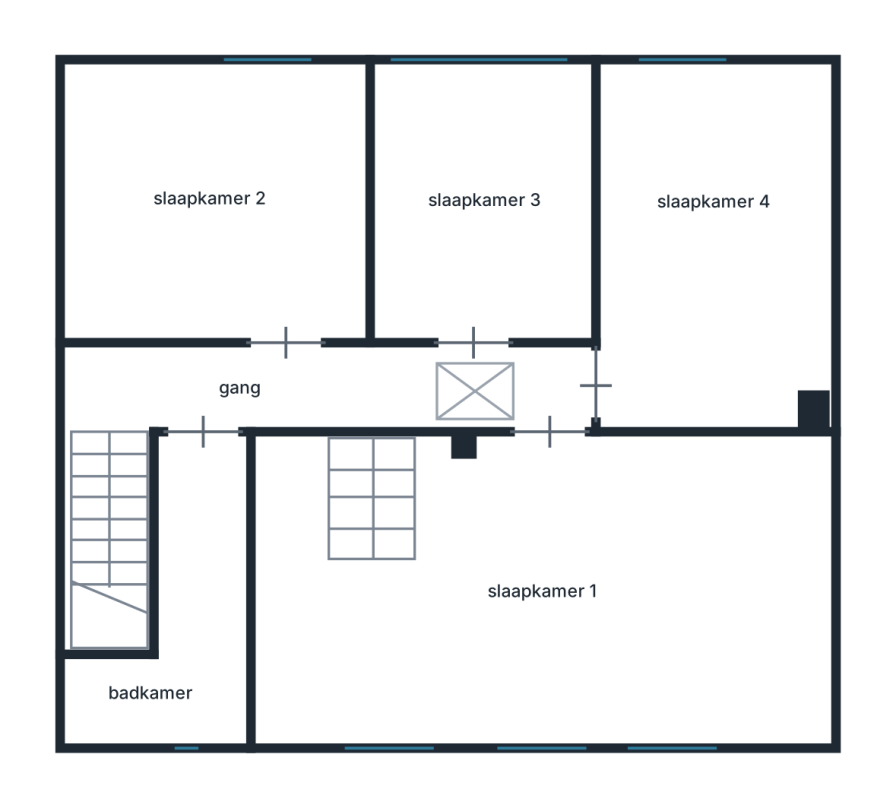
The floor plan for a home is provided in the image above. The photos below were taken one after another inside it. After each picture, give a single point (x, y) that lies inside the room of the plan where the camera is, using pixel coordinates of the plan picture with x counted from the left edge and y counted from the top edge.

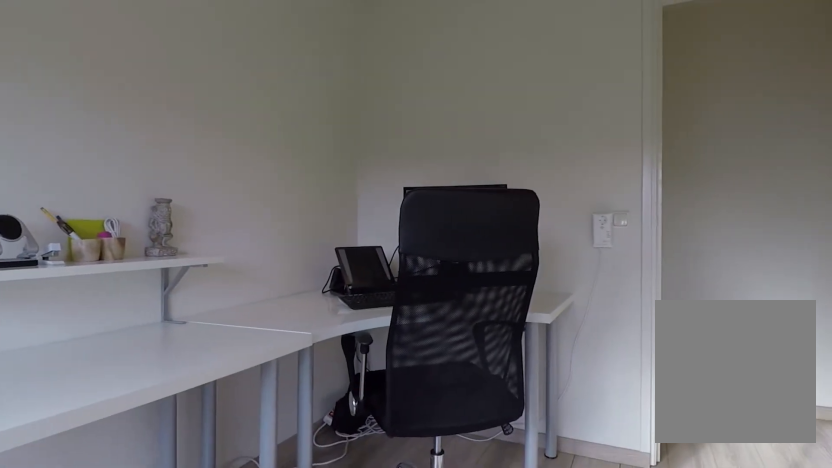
(478, 158)
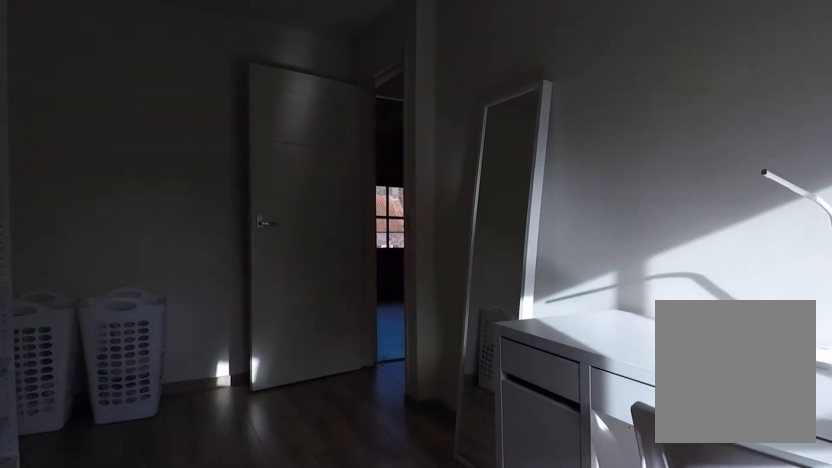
(720, 172)
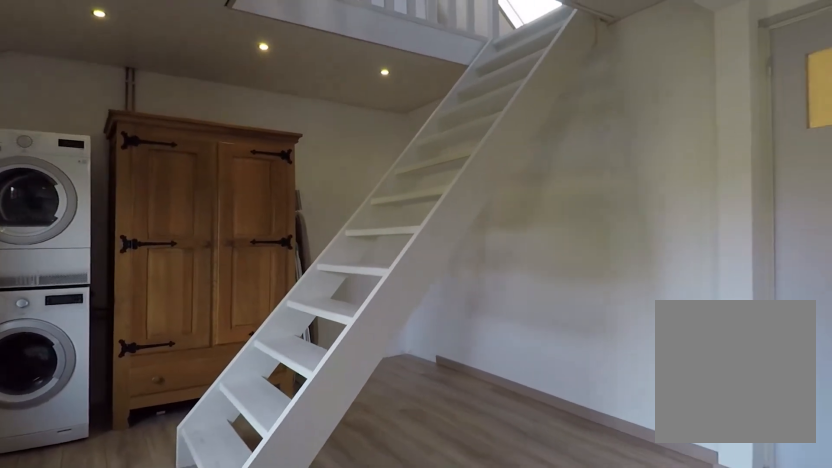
(309, 607)
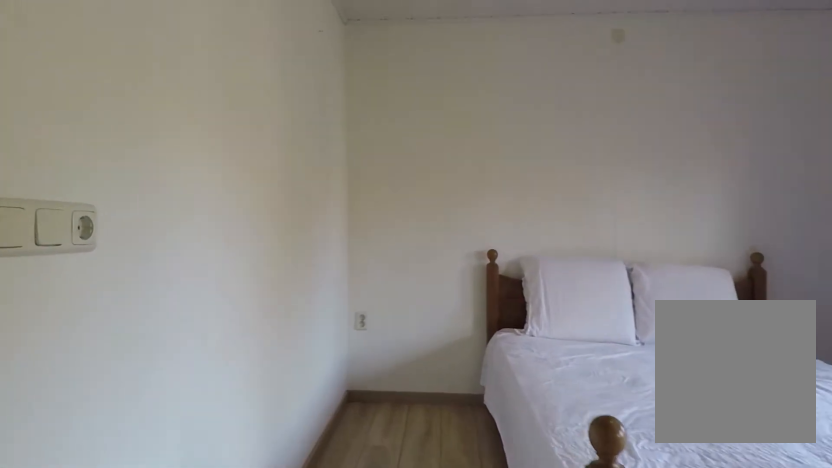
(309, 607)
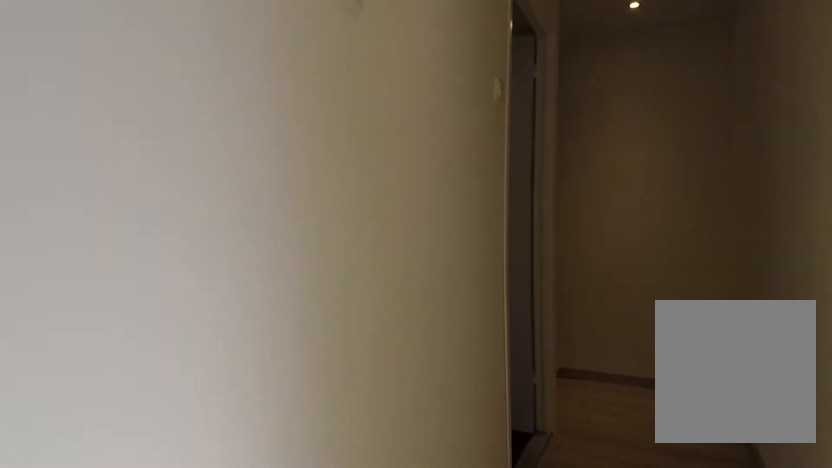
(229, 380)
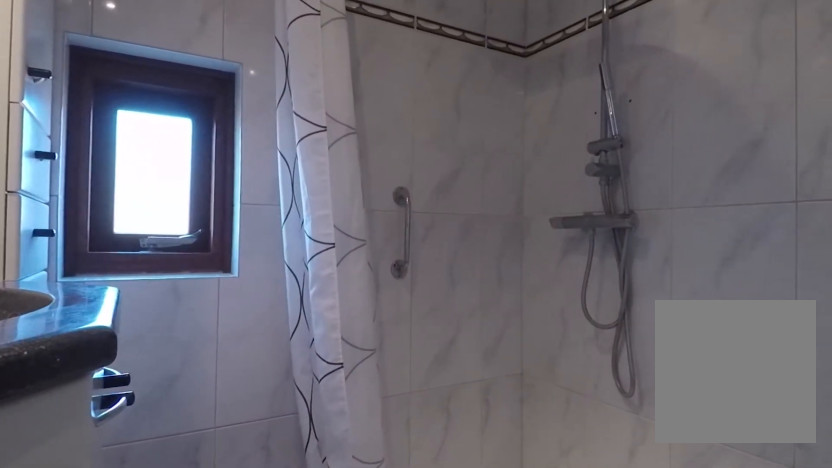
(187, 611)
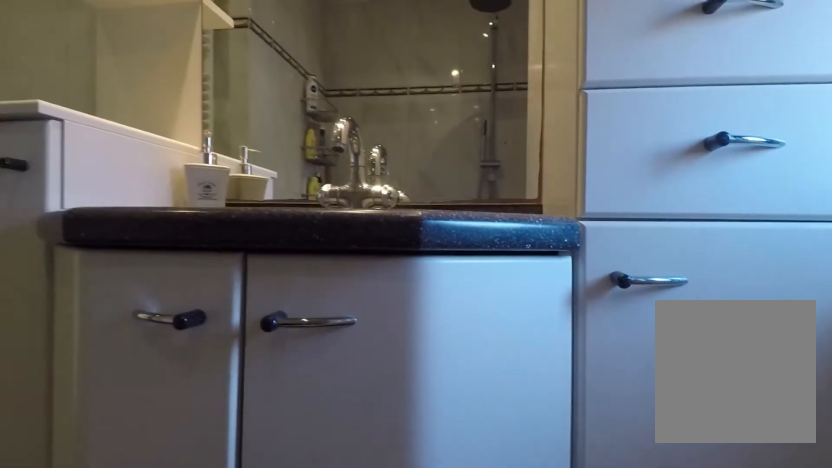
(187, 611)
